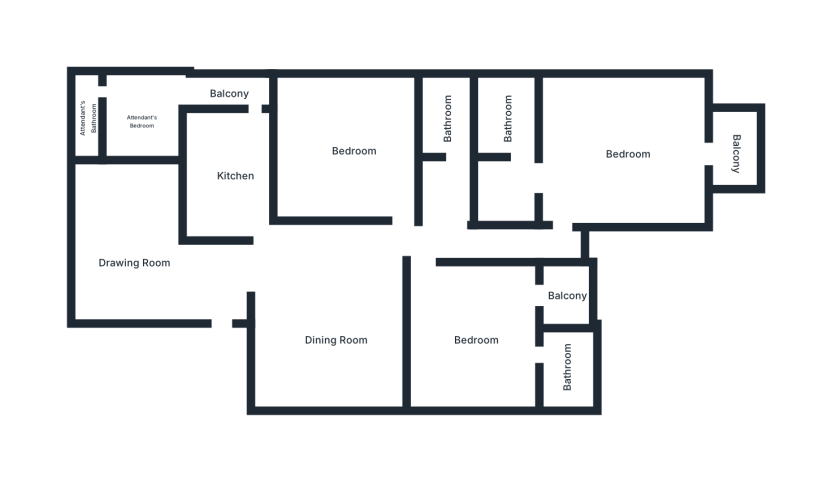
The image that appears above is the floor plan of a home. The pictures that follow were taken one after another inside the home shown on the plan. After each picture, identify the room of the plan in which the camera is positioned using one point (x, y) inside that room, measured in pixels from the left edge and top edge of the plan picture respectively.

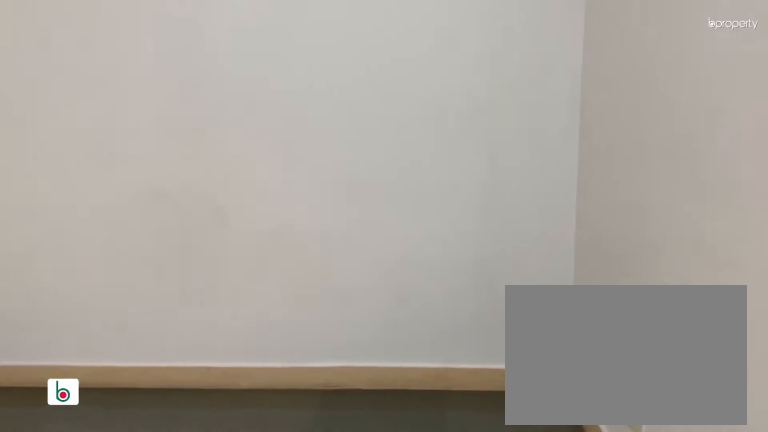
(477, 340)
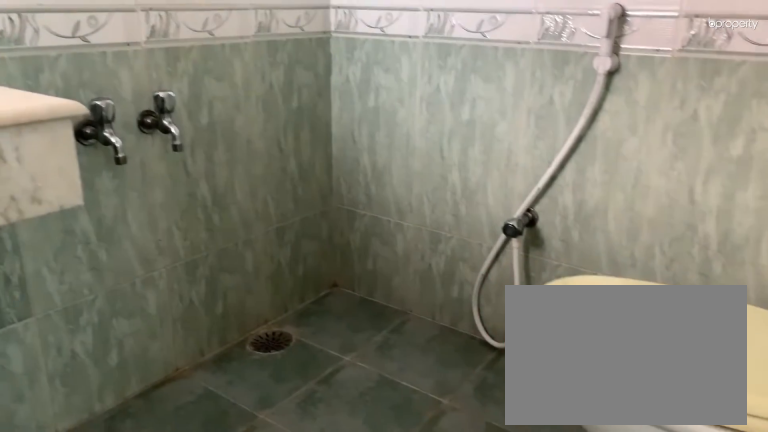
(564, 365)
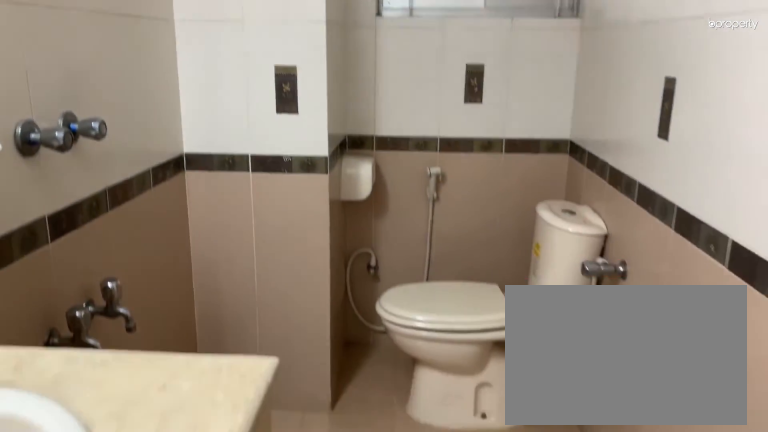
(448, 114)
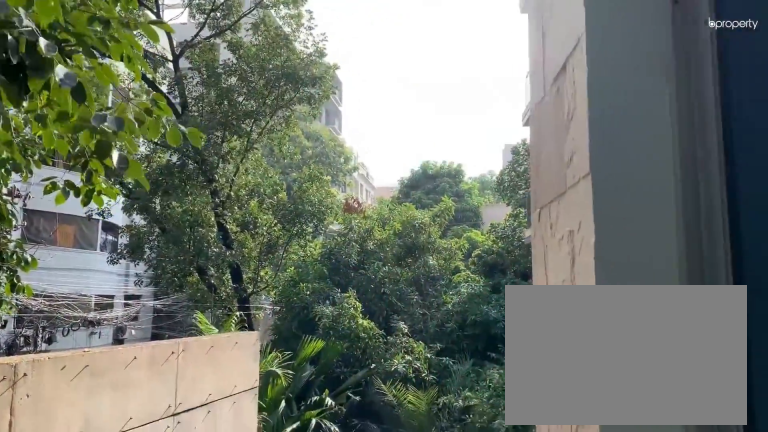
(736, 149)
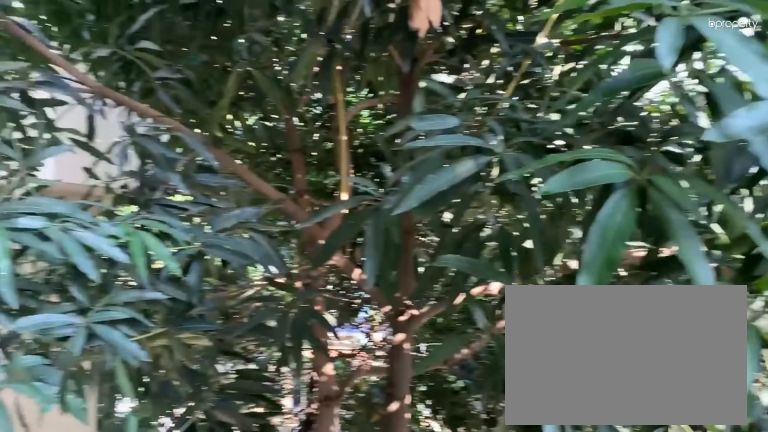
(736, 149)
